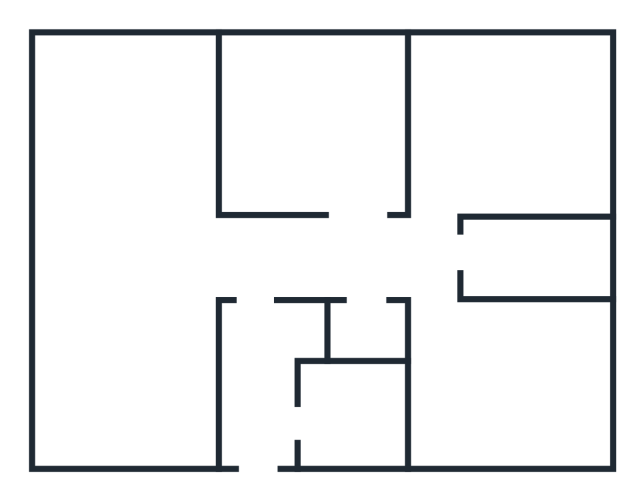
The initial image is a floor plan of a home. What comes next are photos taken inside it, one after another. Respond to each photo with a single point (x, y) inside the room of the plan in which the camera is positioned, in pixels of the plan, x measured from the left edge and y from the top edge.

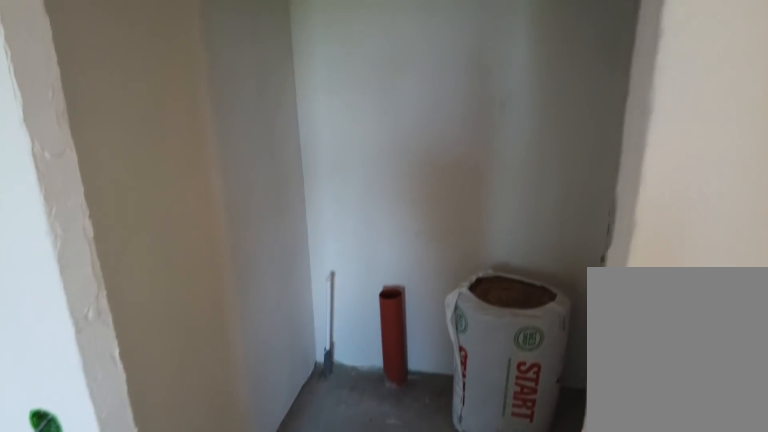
(375, 273)
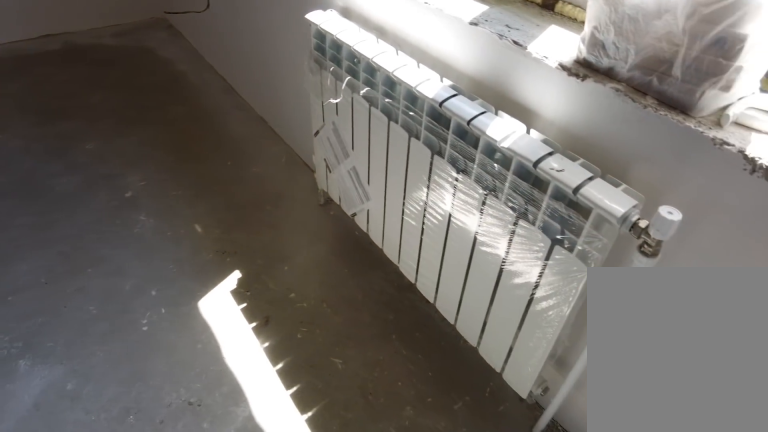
(466, 404)
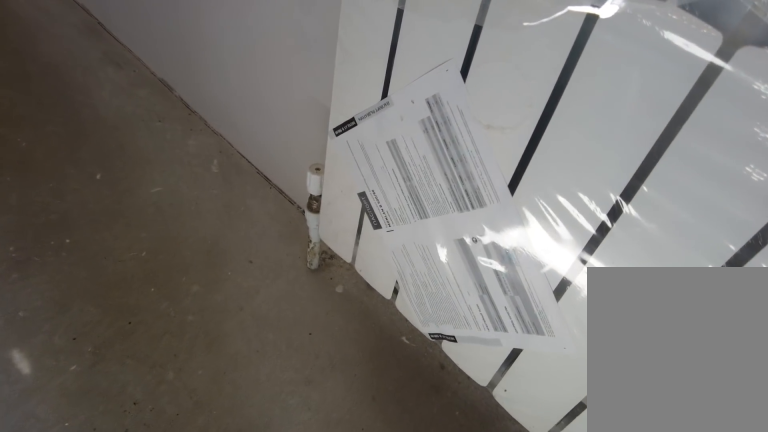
(466, 404)
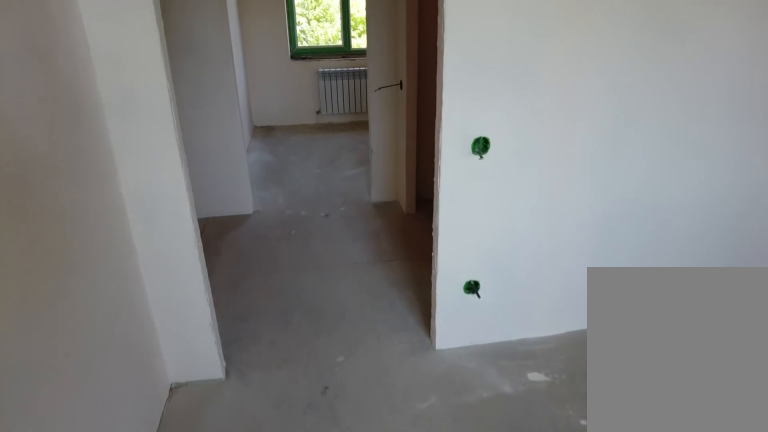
(466, 404)
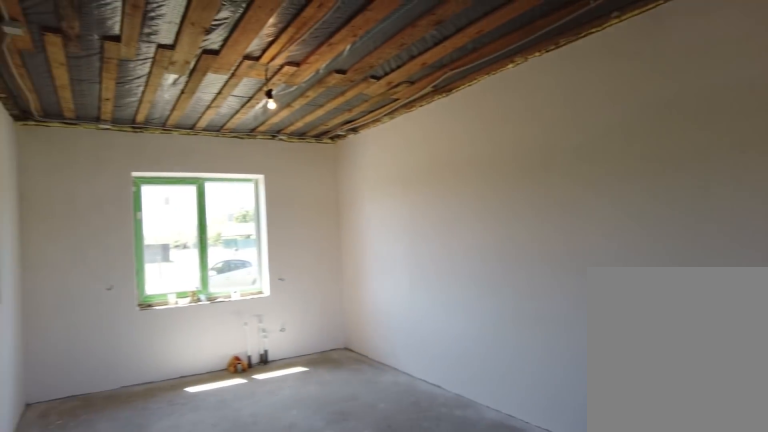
(142, 267)
